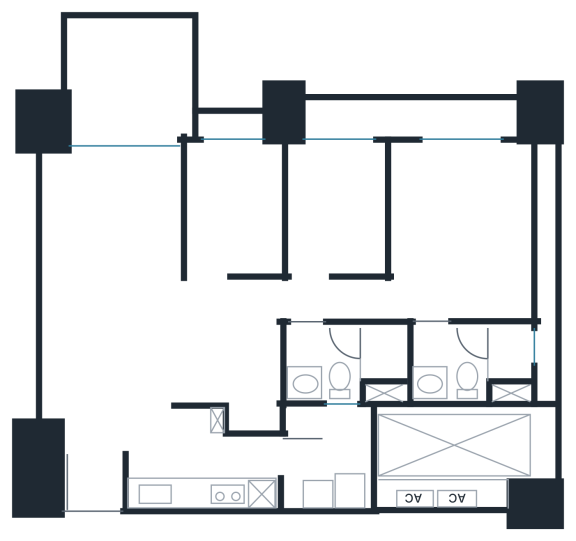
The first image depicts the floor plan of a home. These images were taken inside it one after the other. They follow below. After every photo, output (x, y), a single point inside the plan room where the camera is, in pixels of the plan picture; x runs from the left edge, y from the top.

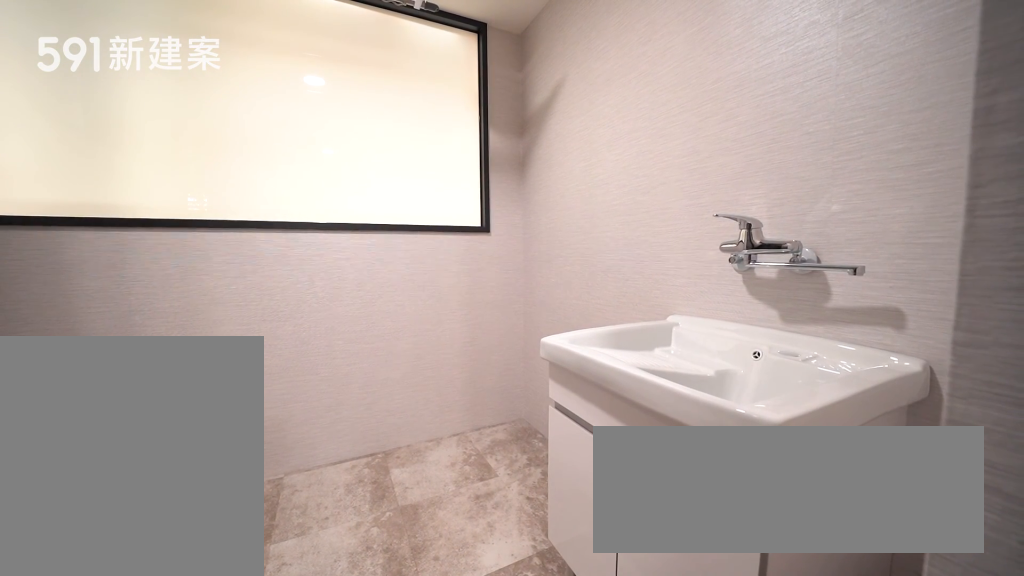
(333, 456)
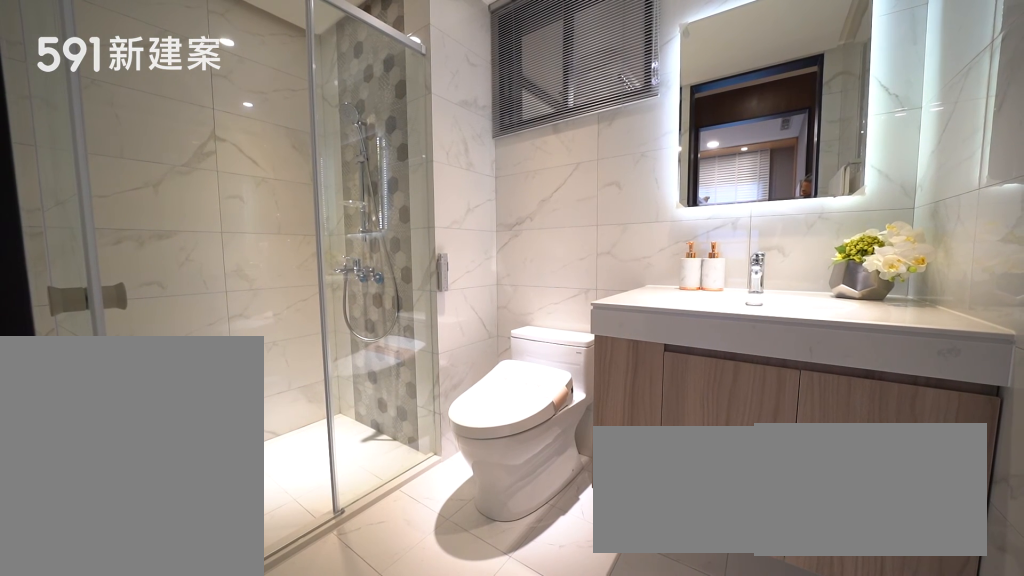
(349, 365)
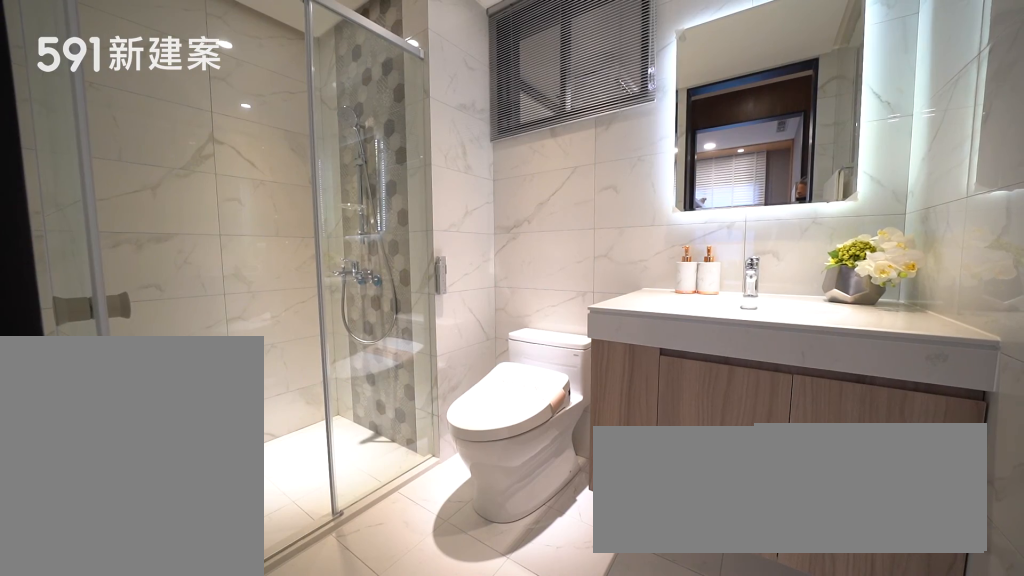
(349, 365)
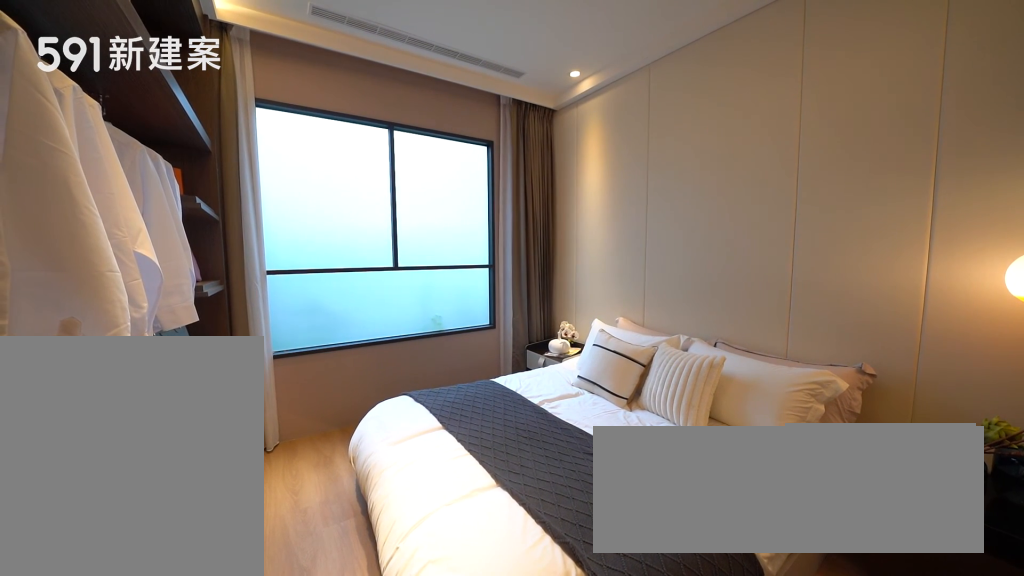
(465, 230)
